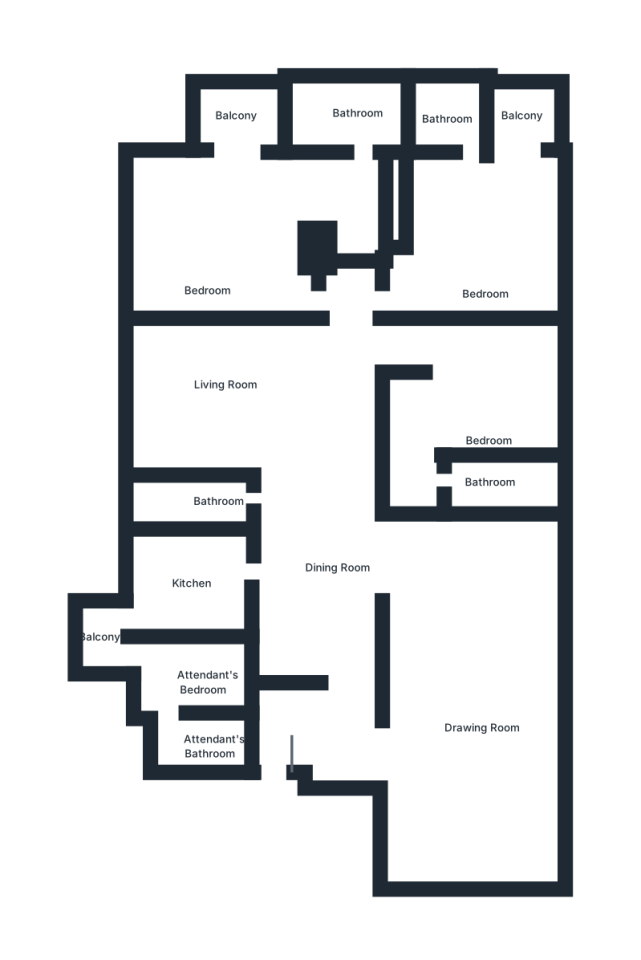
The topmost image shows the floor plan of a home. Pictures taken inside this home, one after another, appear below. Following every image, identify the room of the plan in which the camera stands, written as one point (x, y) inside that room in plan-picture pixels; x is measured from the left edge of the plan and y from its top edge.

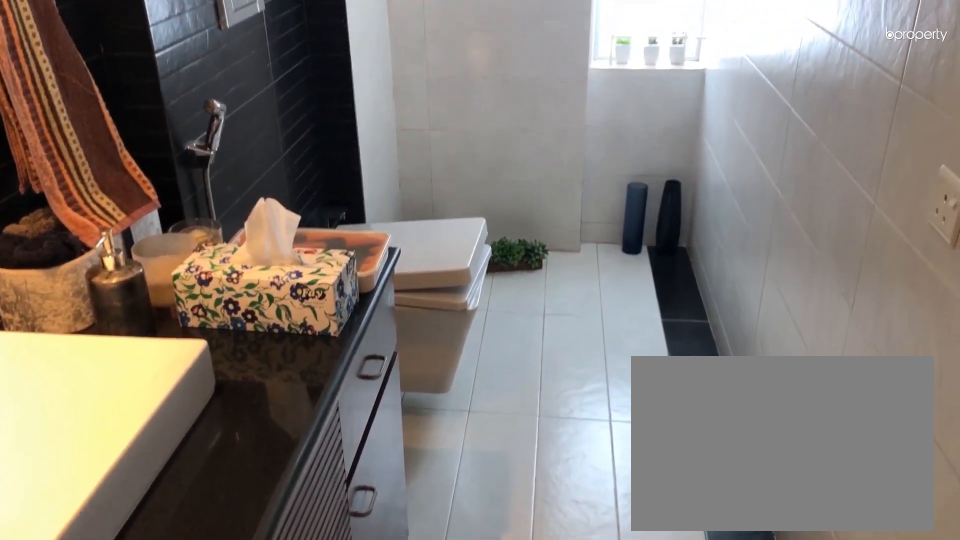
(191, 500)
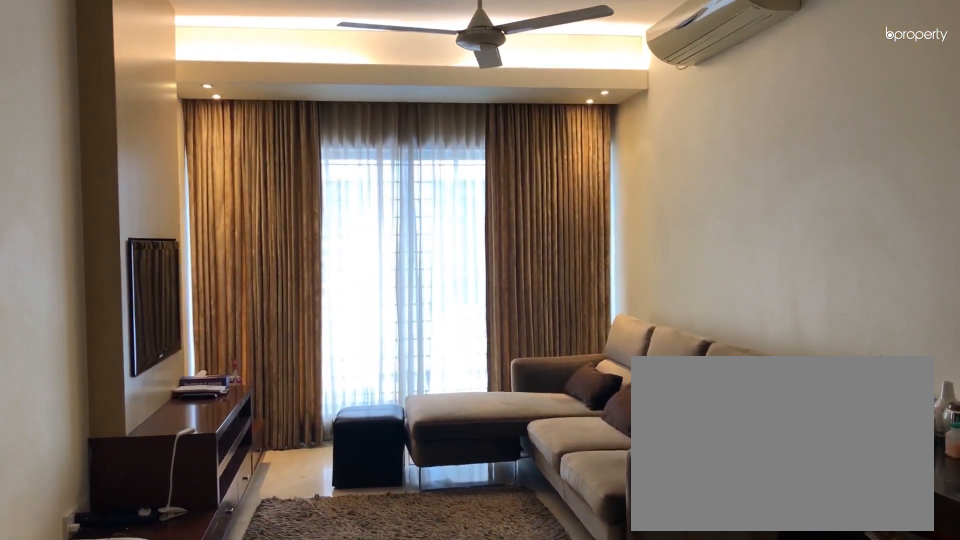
(259, 407)
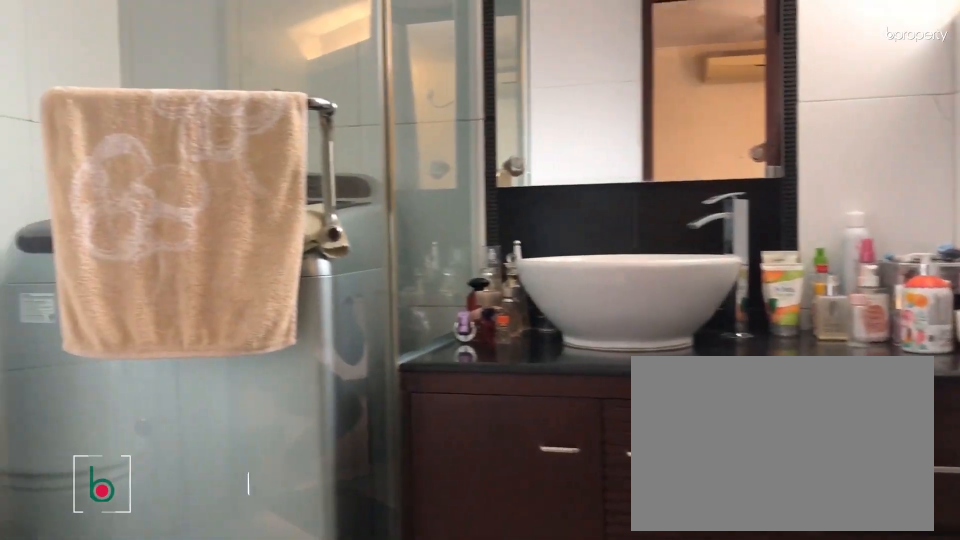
(456, 116)
